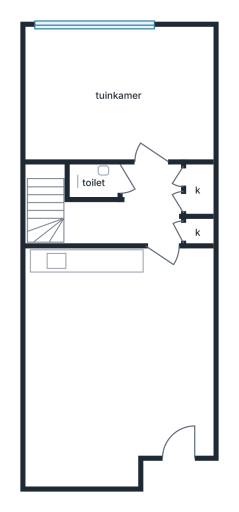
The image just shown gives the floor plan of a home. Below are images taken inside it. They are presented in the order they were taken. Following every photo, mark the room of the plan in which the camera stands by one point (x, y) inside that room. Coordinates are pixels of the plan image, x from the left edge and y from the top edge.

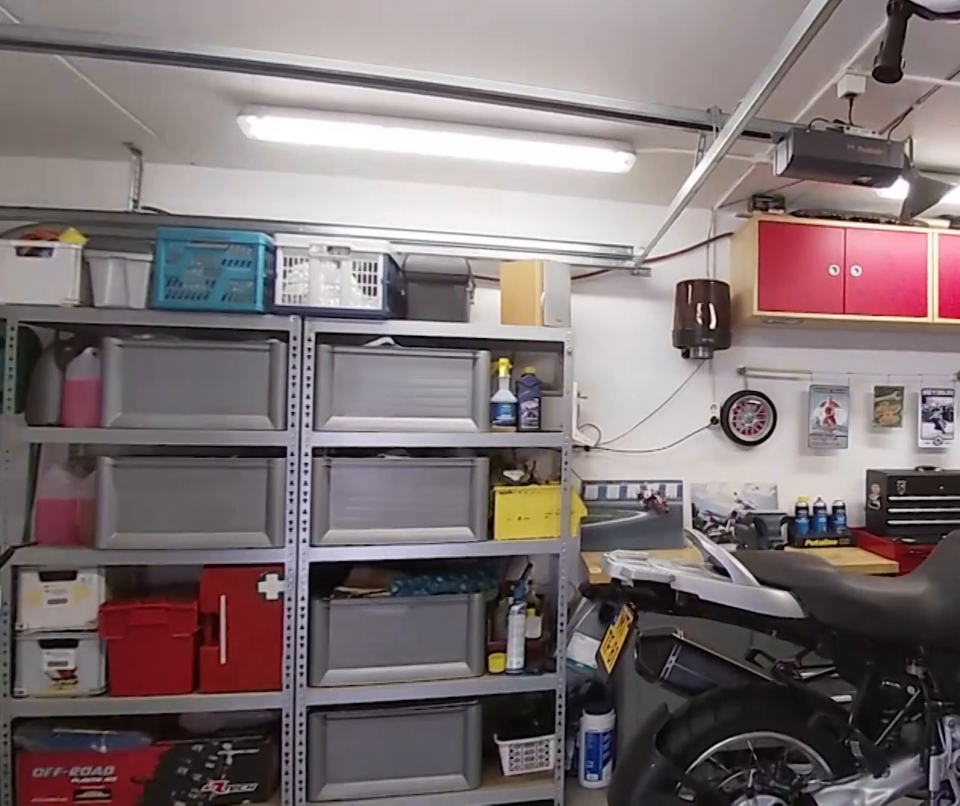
(46, 350)
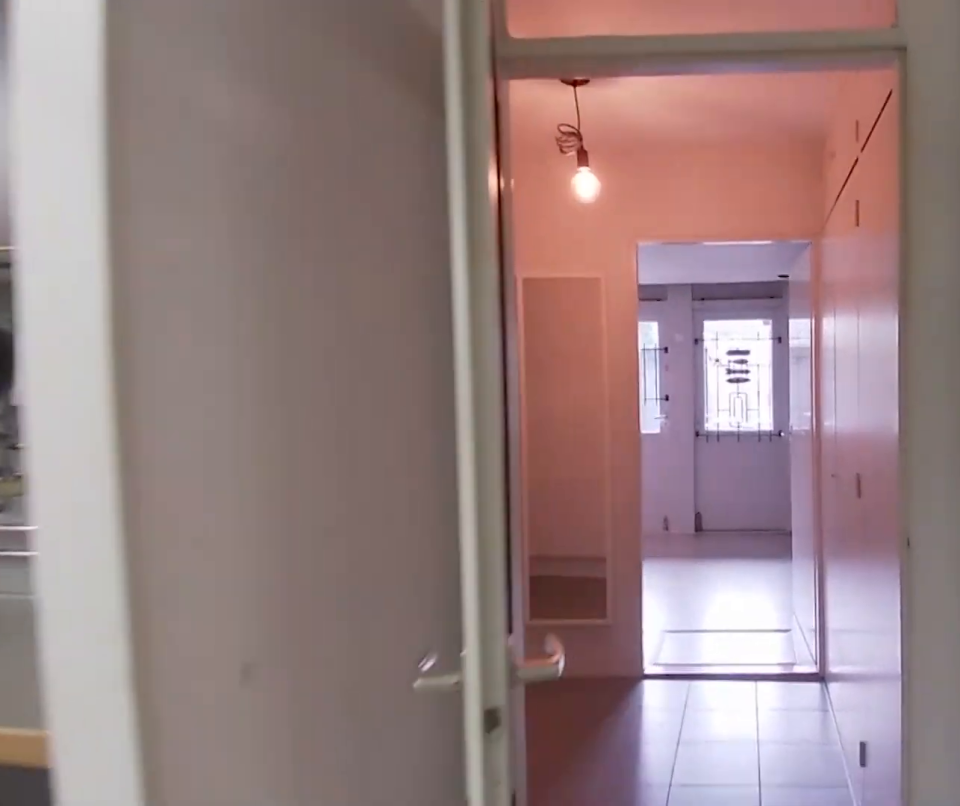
(46, 350)
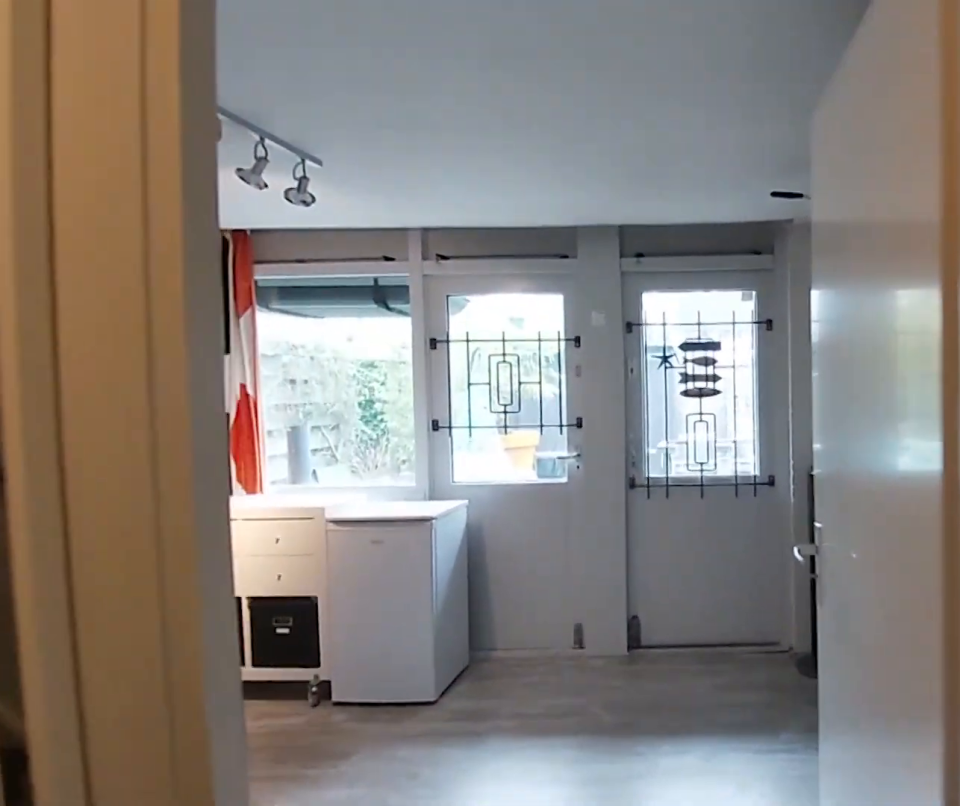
(136, 209)
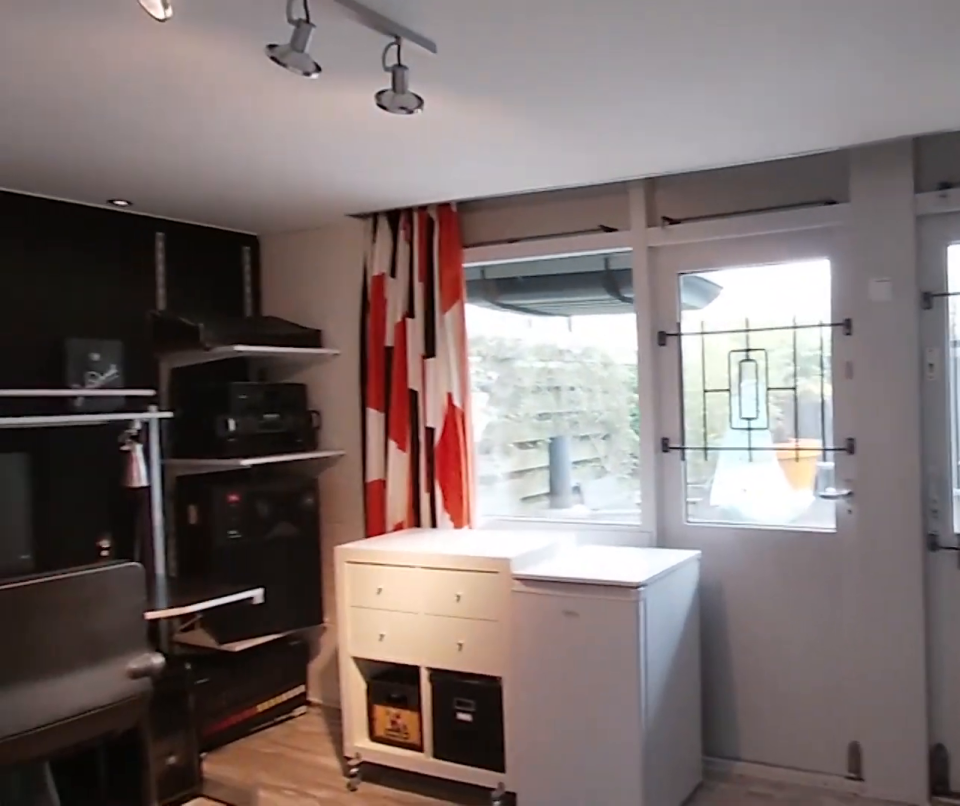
(120, 94)
